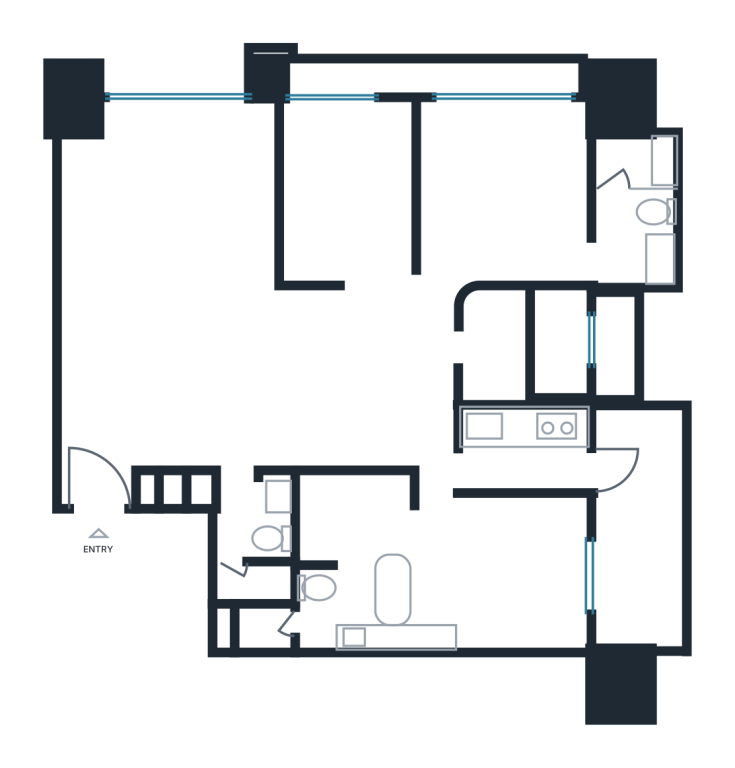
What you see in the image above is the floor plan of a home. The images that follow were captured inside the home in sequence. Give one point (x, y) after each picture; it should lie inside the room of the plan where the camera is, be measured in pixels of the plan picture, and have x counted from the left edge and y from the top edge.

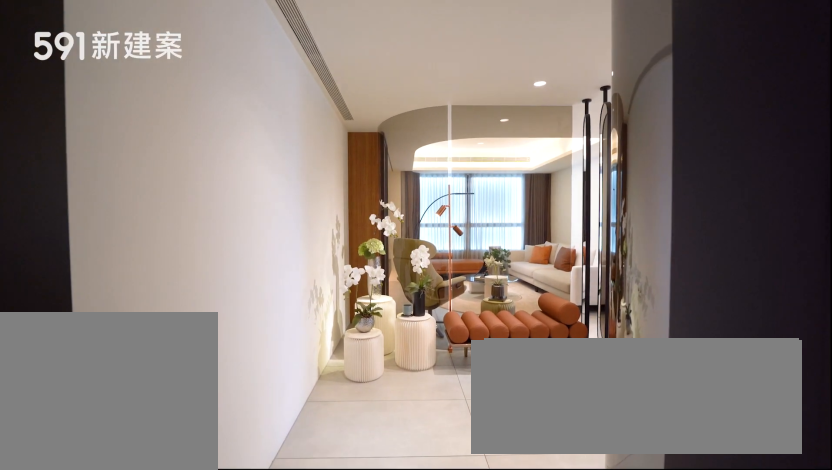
(98, 468)
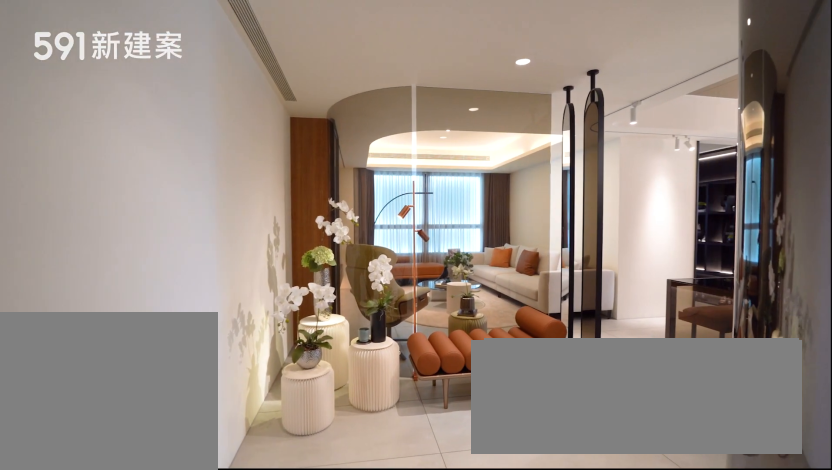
(98, 468)
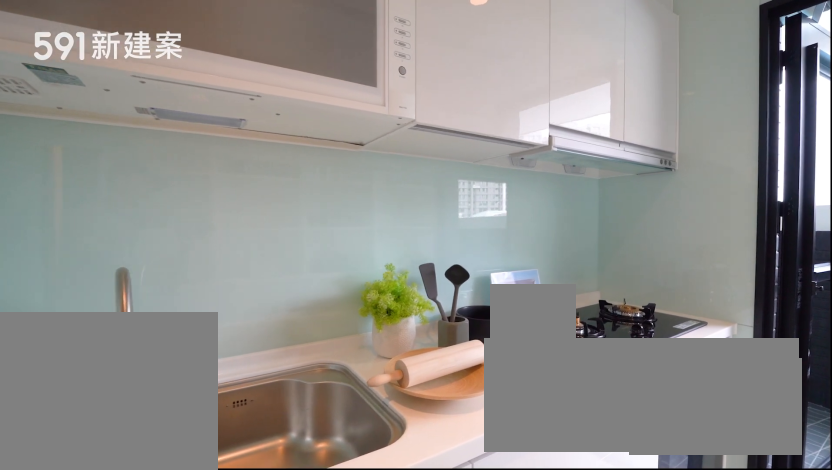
(526, 456)
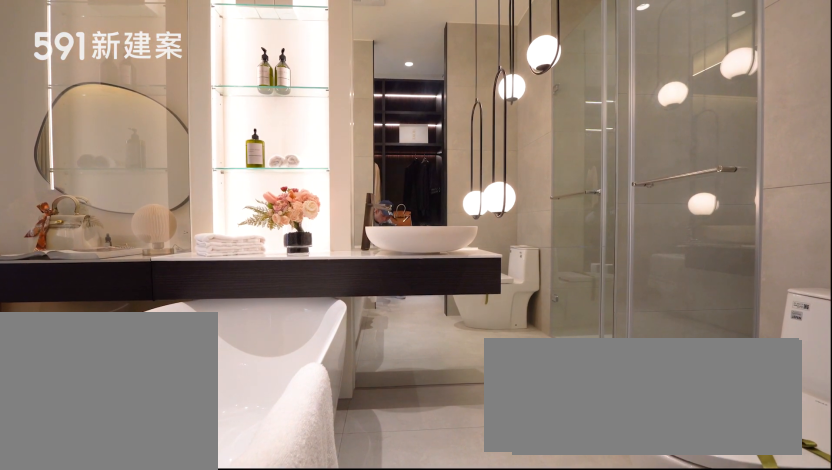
(357, 605)
